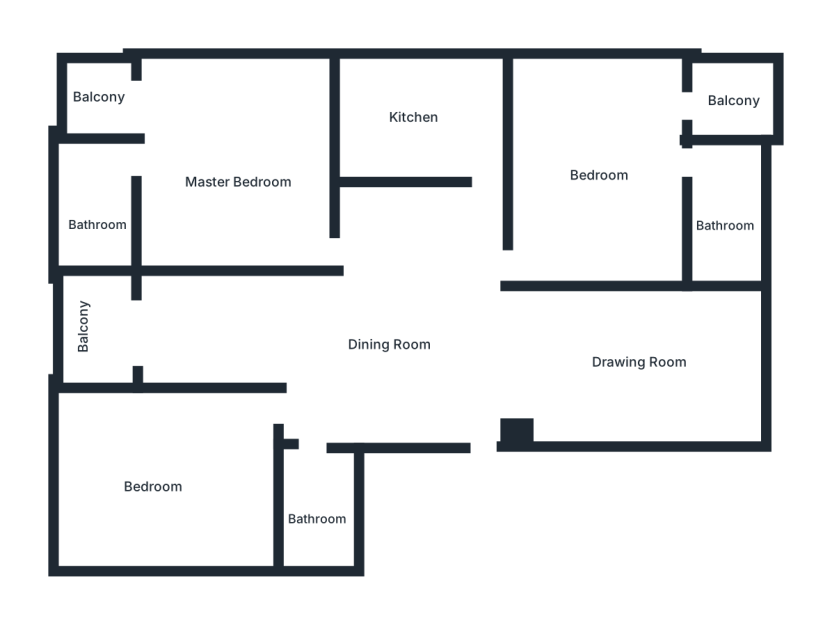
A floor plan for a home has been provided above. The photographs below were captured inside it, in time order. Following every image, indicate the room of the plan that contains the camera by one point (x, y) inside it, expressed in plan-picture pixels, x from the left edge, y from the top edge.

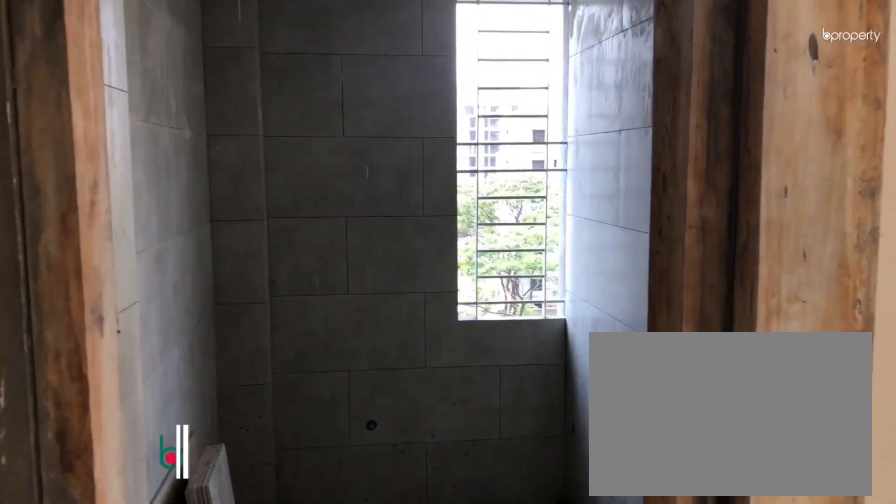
(316, 500)
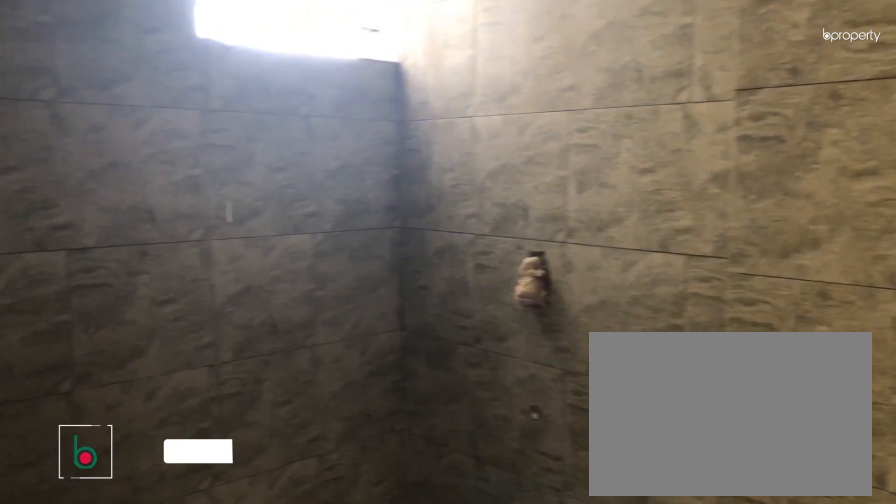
(97, 202)
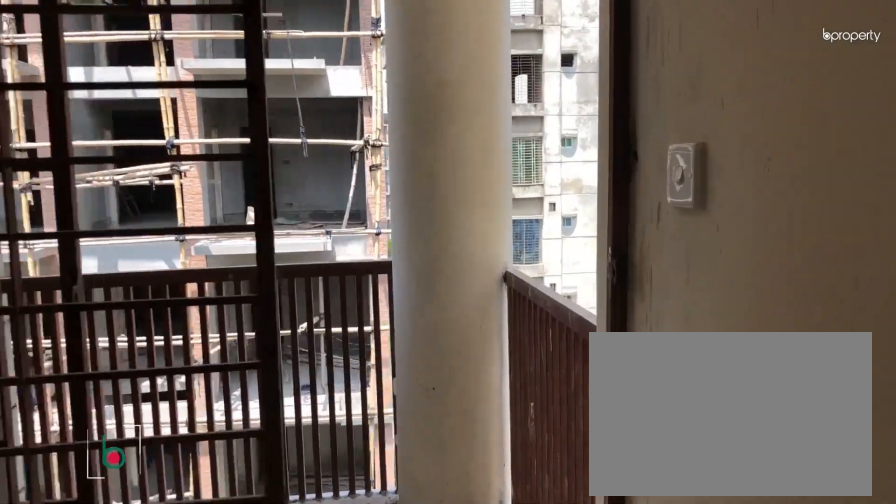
(106, 97)
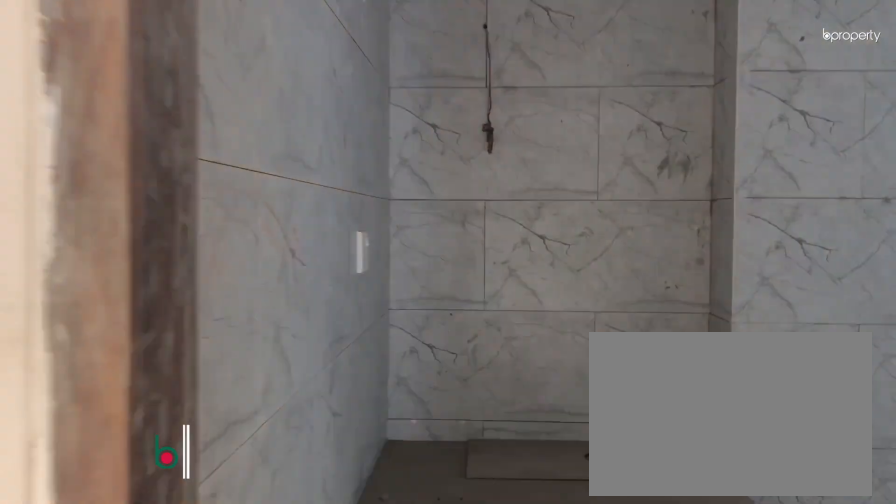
(719, 216)
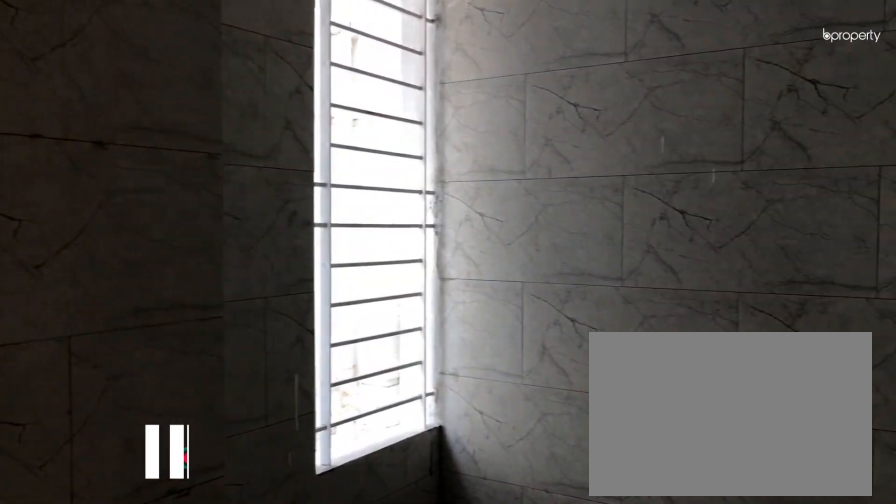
(719, 216)
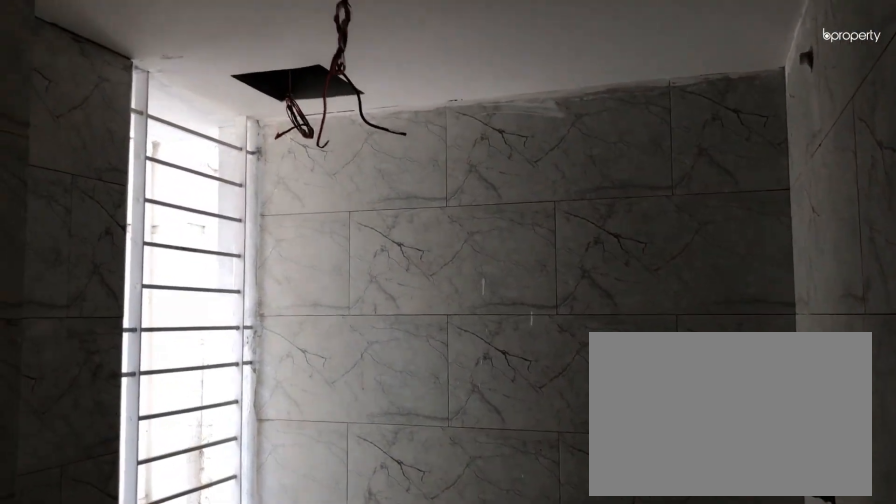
(719, 216)
